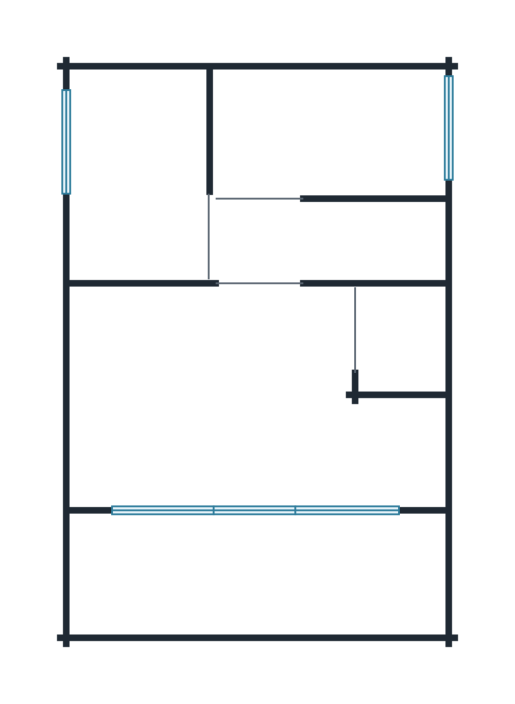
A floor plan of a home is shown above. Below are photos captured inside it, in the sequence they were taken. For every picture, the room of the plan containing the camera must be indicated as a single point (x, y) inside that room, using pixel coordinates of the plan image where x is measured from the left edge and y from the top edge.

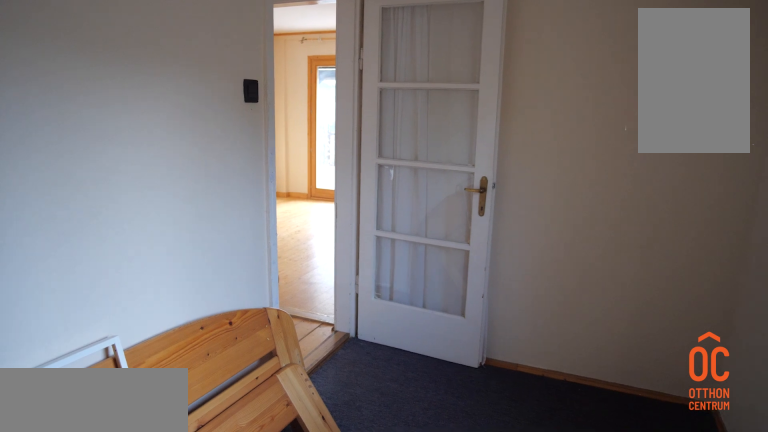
(136, 164)
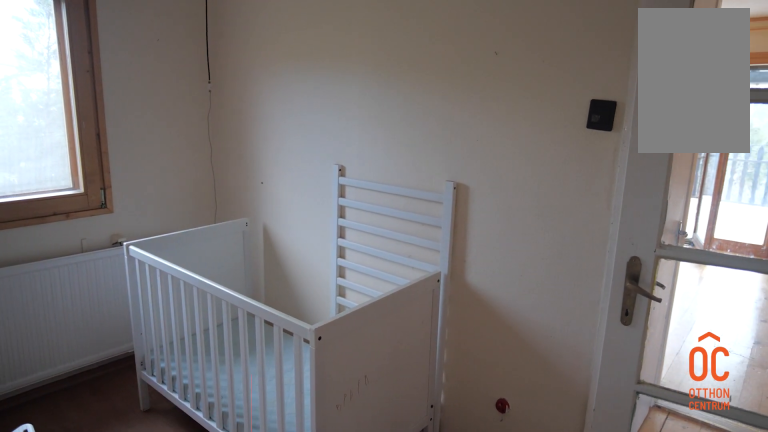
(331, 130)
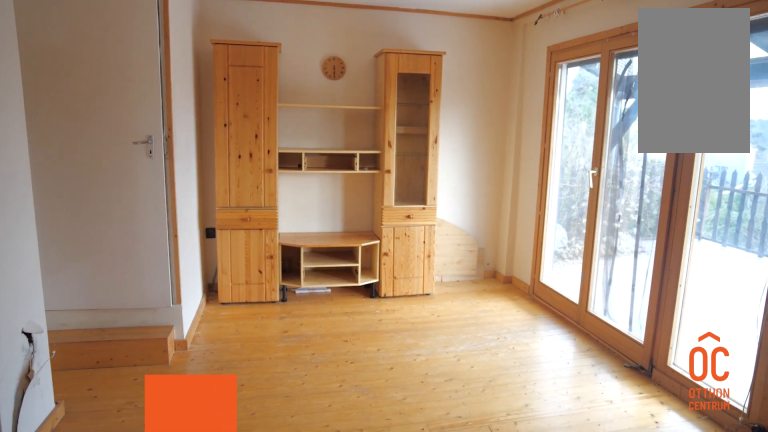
(257, 407)
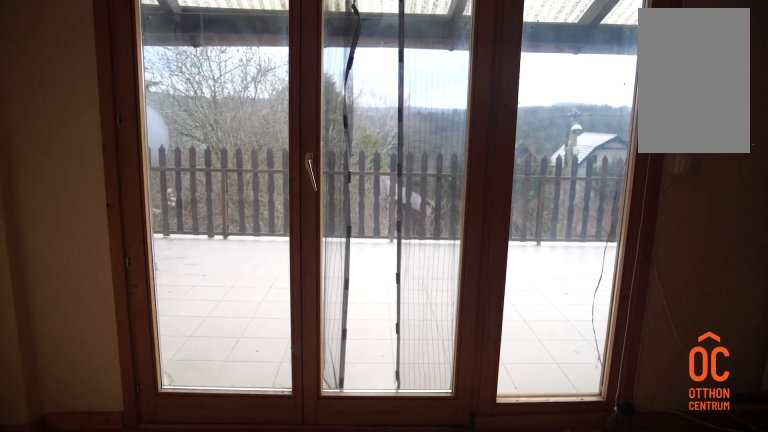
(257, 406)
